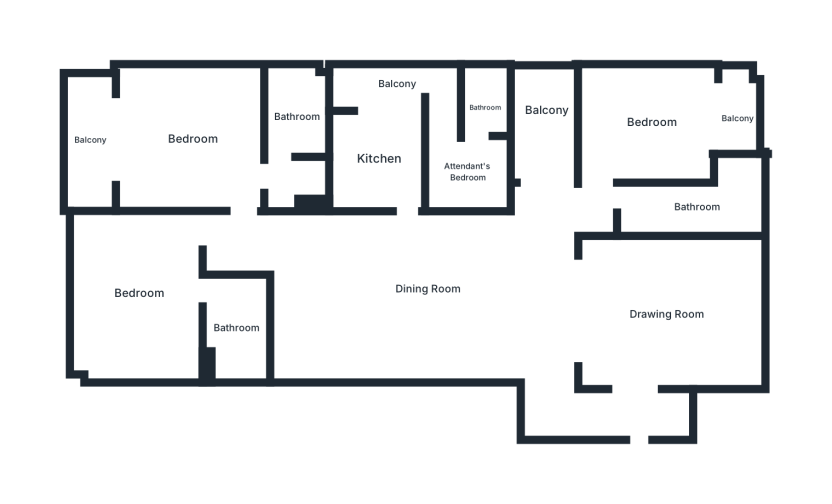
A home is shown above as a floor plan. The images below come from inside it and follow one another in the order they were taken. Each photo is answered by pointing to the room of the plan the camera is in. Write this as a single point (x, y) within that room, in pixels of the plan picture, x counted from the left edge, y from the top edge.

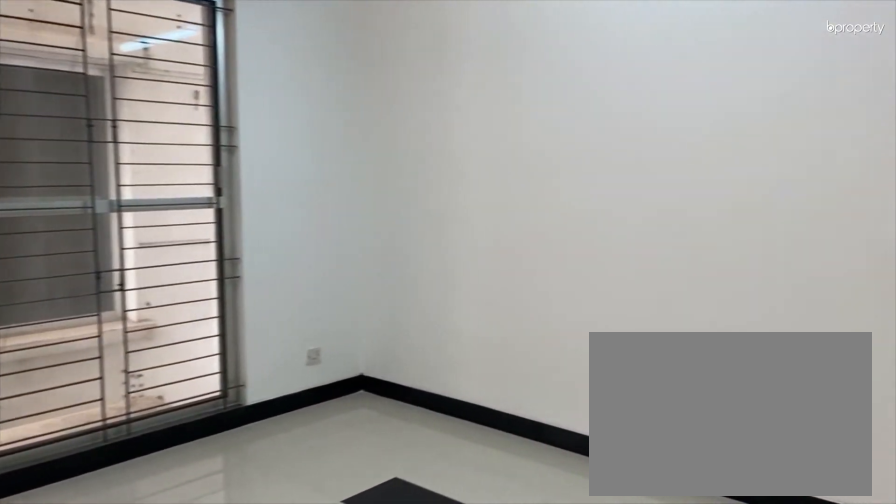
(678, 312)
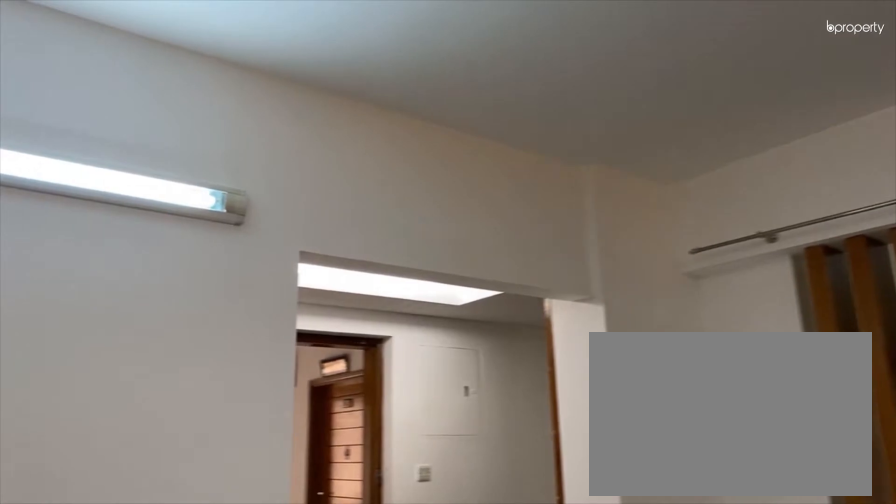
(672, 312)
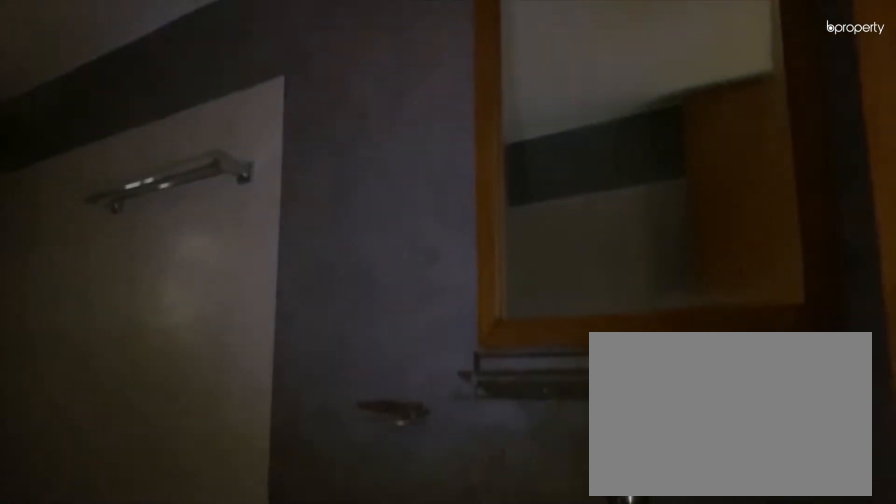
(697, 208)
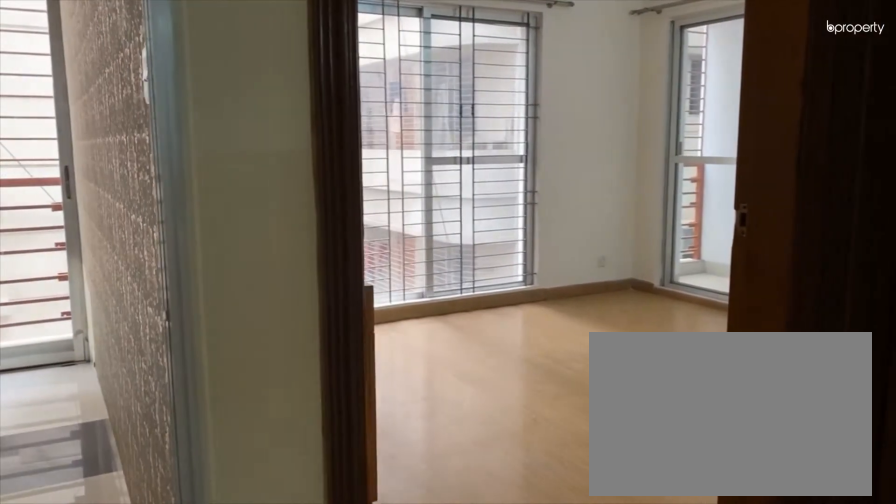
(600, 178)
